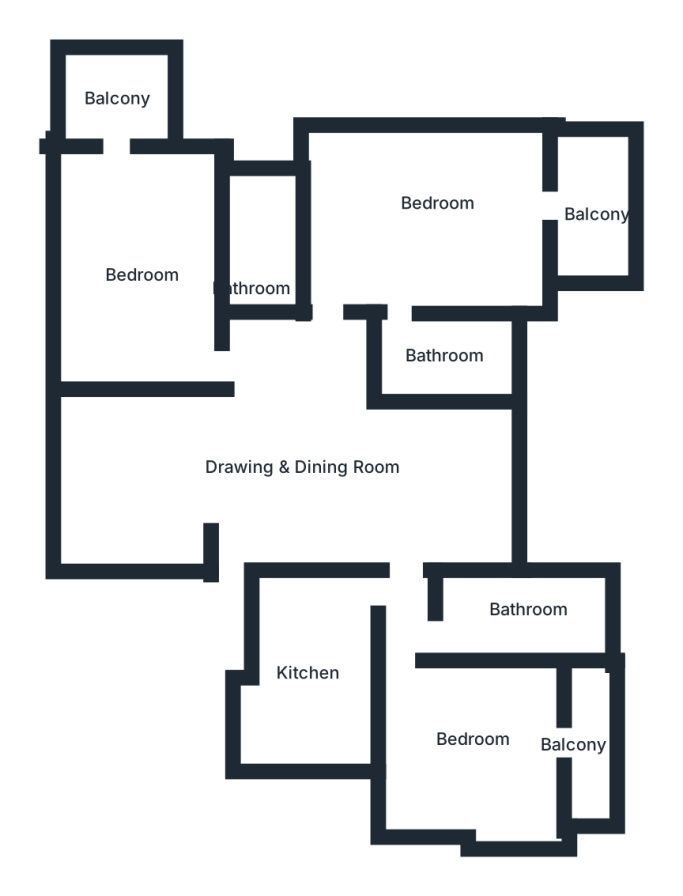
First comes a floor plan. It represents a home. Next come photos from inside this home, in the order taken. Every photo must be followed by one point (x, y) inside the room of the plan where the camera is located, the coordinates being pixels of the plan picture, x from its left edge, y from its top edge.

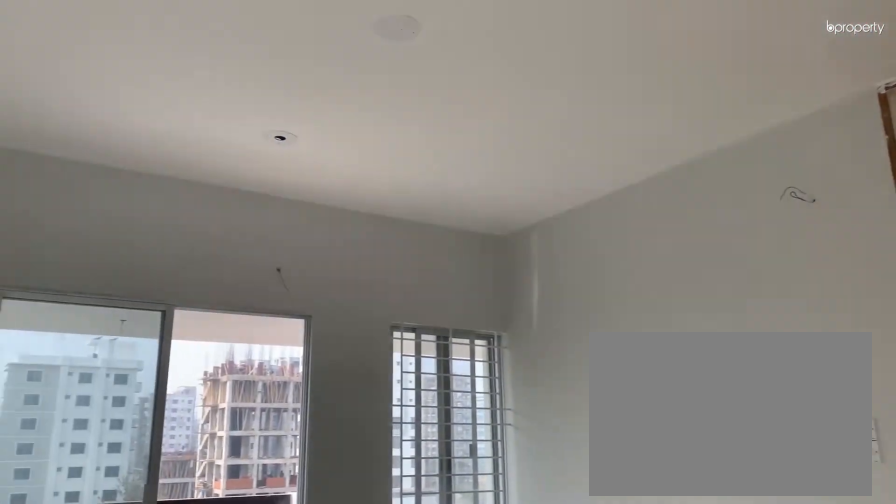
(414, 244)
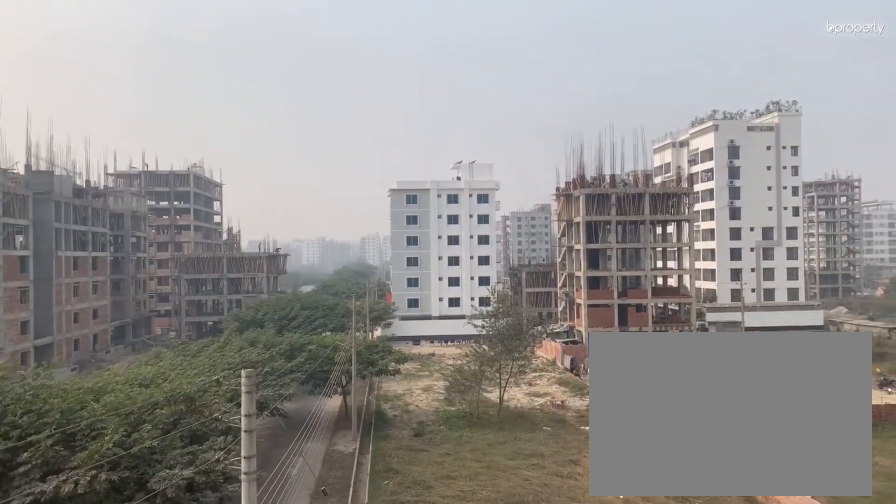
(597, 212)
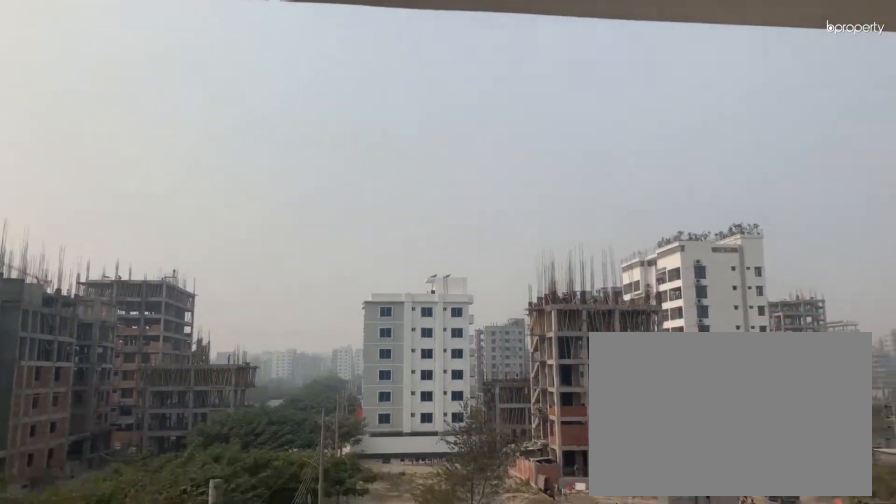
(597, 212)
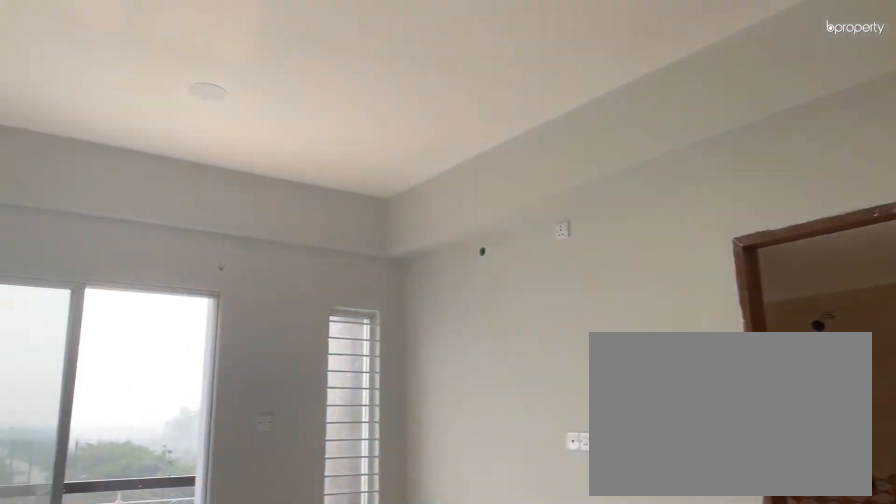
(151, 266)
